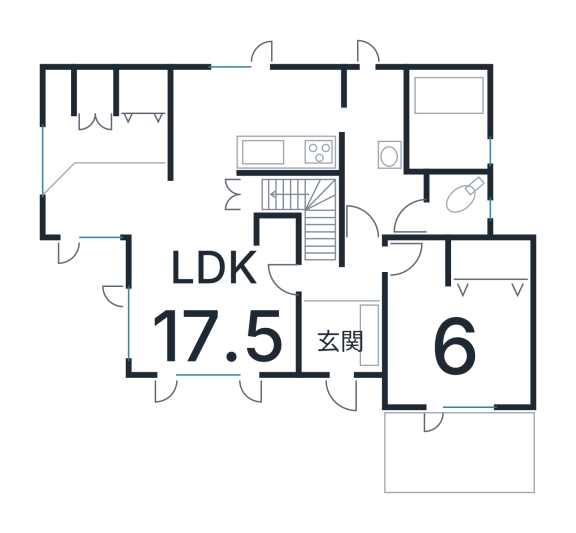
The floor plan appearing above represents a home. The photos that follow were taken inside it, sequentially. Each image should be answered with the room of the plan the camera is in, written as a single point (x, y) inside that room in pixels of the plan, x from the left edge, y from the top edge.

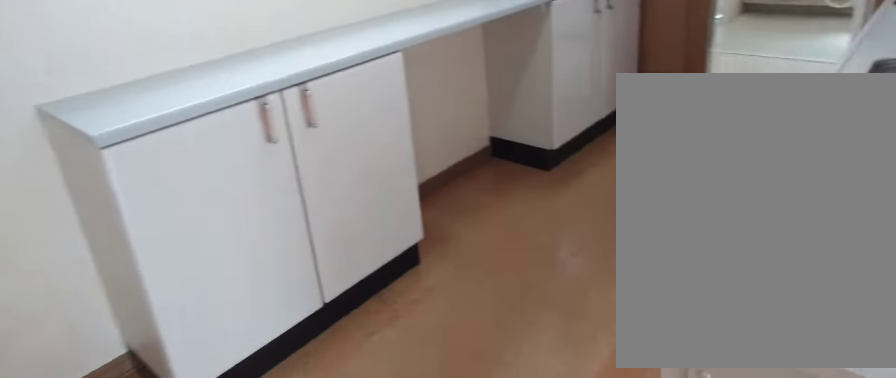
(265, 120)
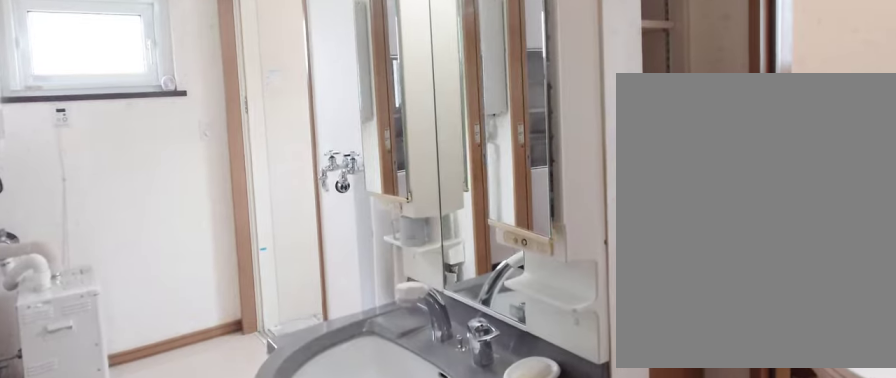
(369, 168)
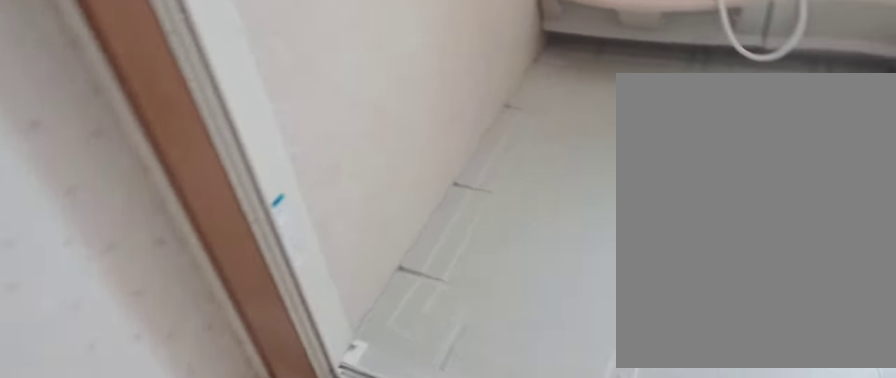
(445, 155)
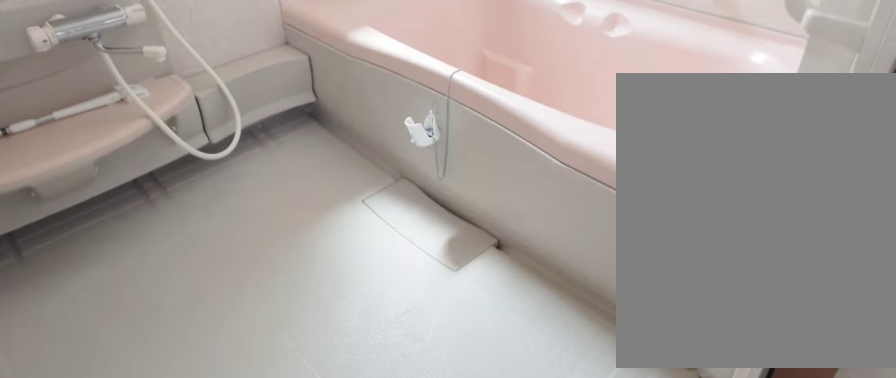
(445, 155)
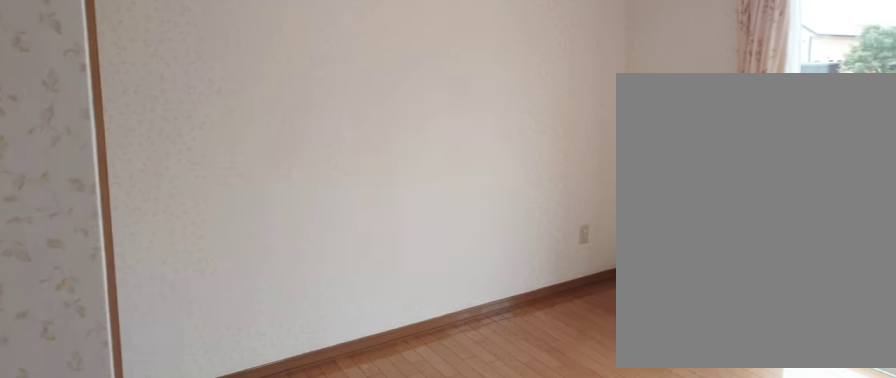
(463, 363)
